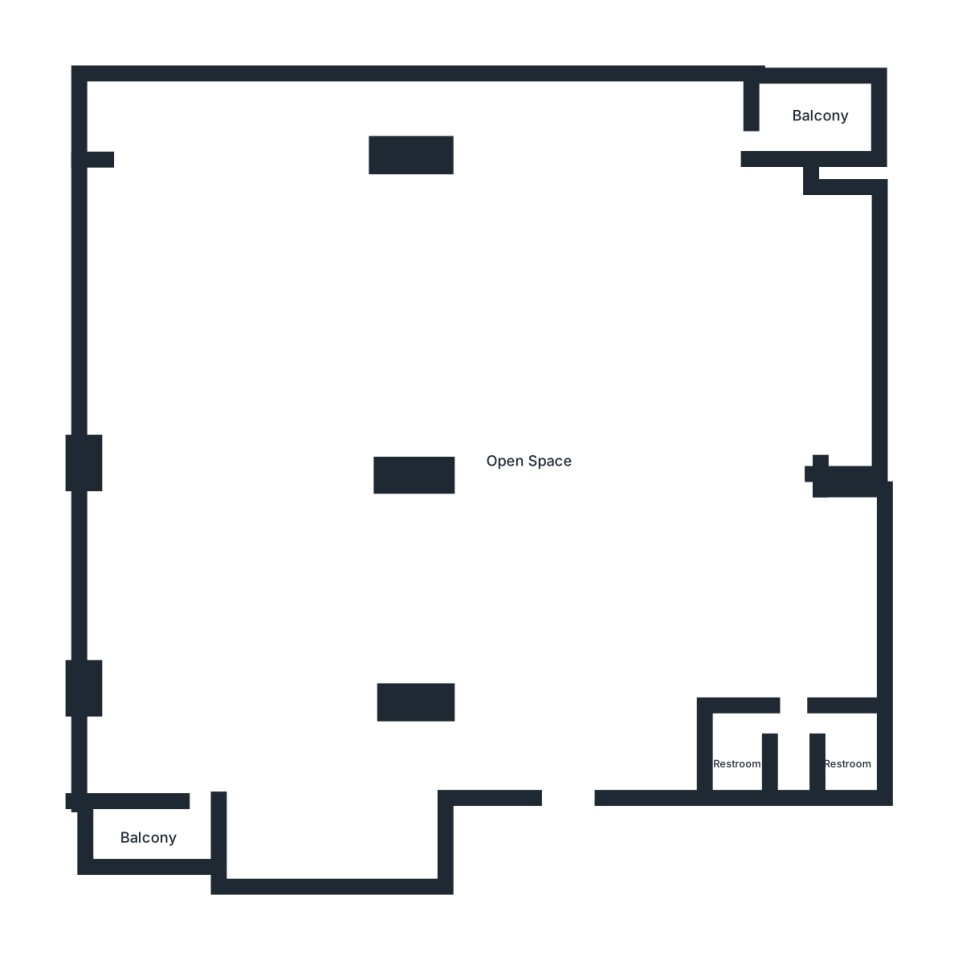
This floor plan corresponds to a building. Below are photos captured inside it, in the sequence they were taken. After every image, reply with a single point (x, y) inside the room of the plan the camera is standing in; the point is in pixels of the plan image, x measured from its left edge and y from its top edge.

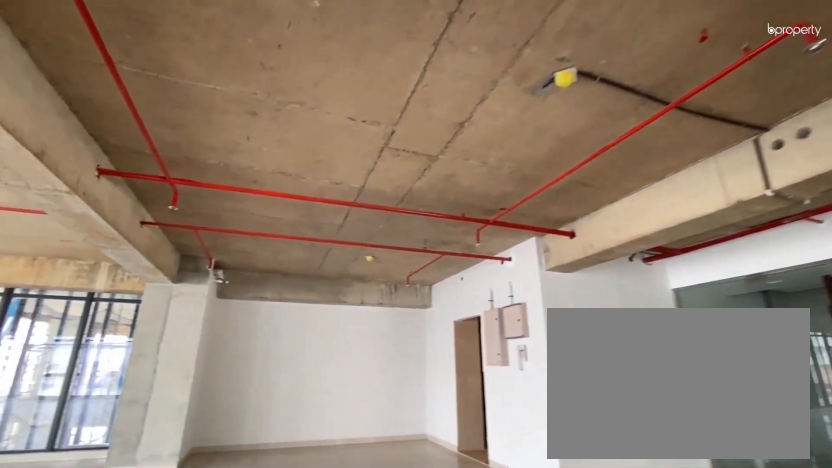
(282, 670)
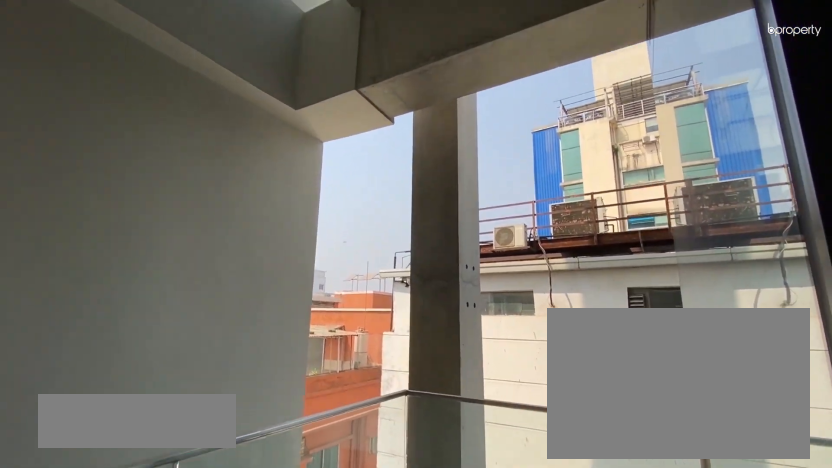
(147, 837)
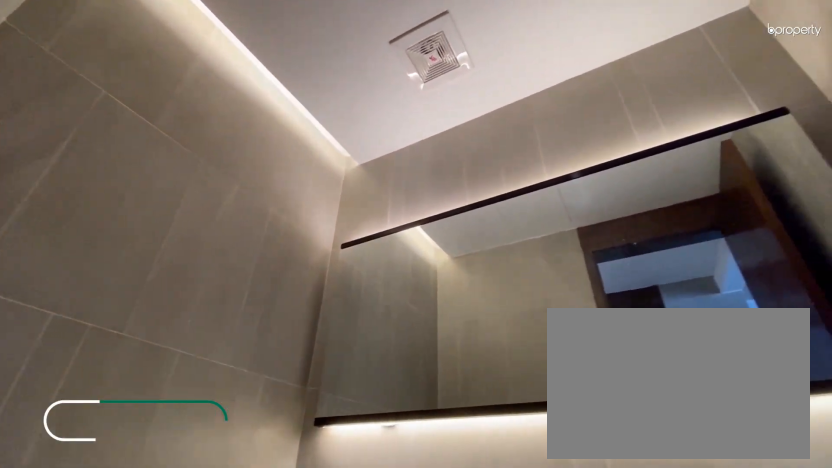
(735, 761)
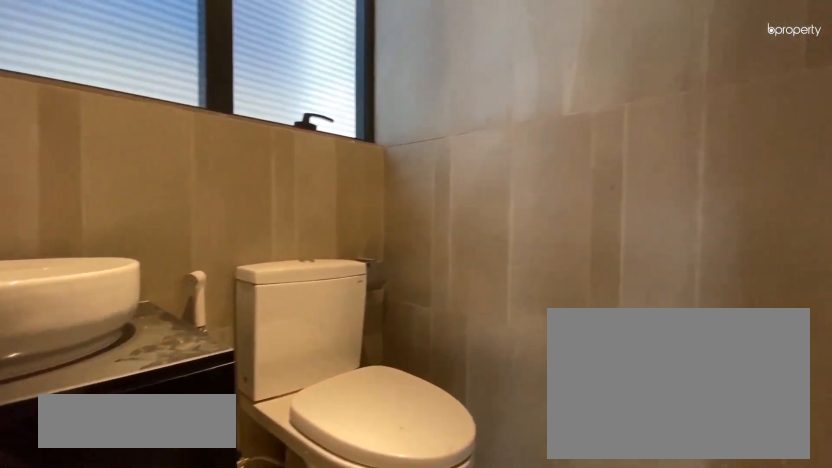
(844, 764)
